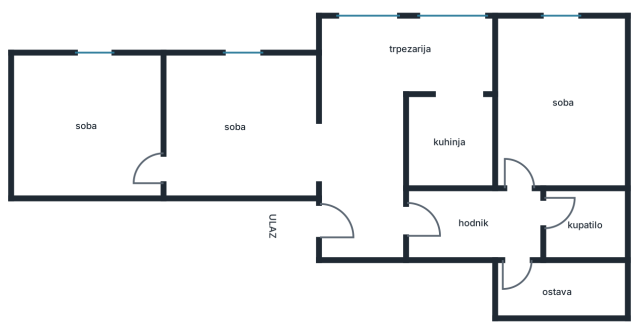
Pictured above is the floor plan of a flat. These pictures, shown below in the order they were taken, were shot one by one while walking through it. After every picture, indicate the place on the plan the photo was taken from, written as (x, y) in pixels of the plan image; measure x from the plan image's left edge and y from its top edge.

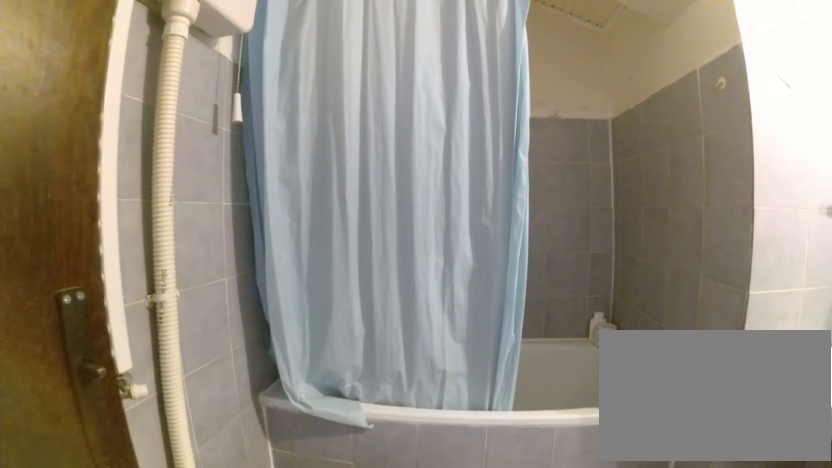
(557, 224)
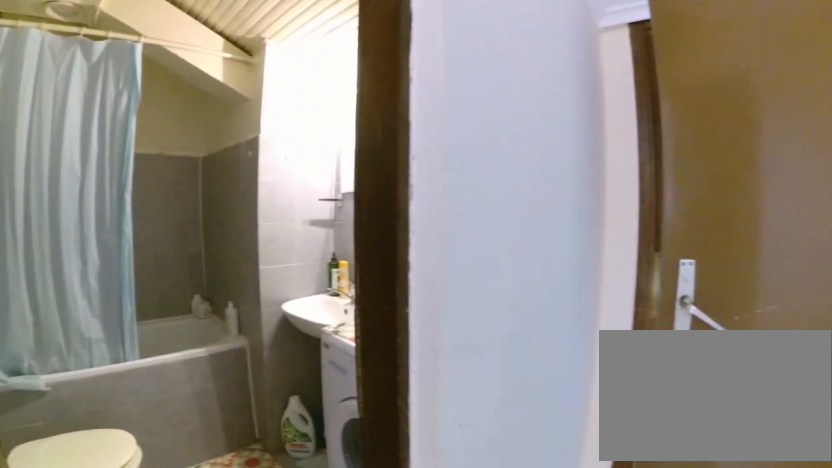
(519, 215)
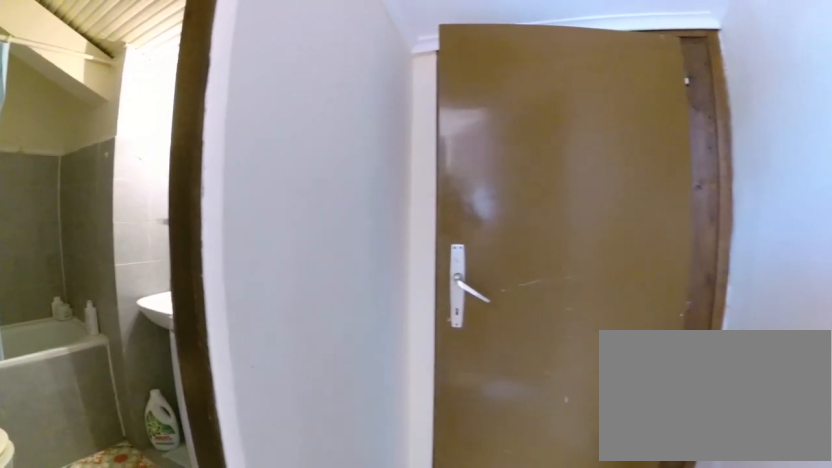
(520, 210)
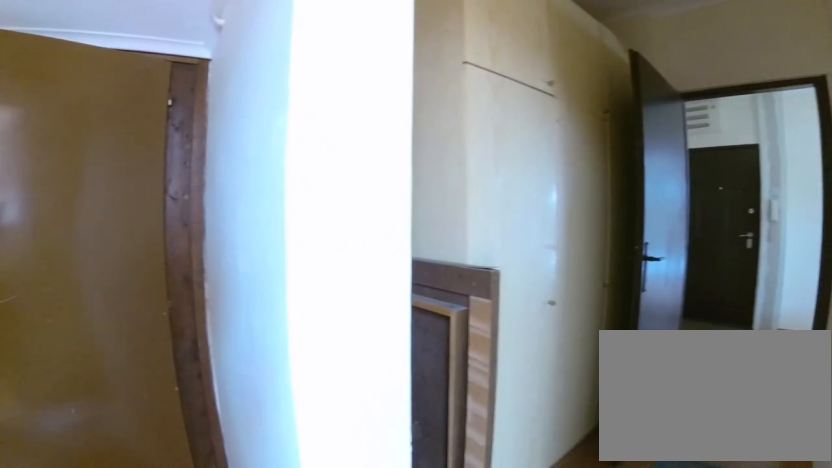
(525, 214)
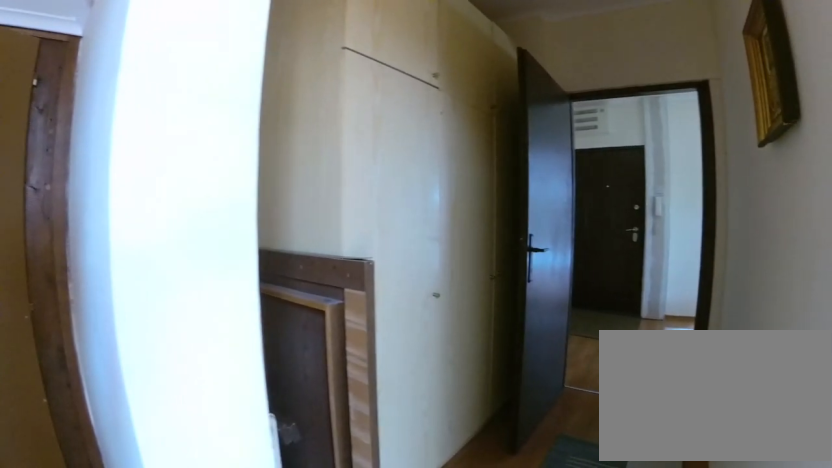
(526, 219)
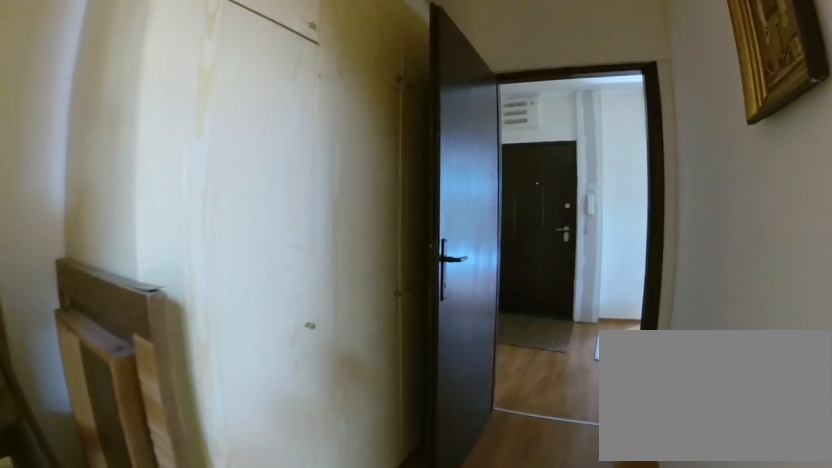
(518, 226)
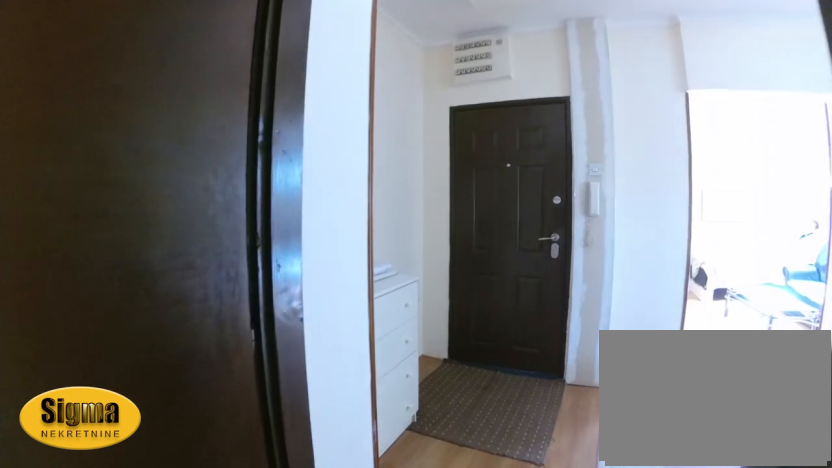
(433, 226)
